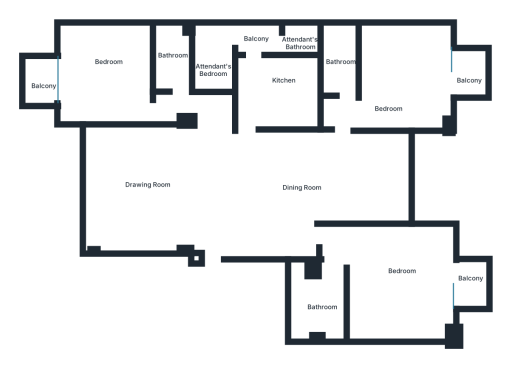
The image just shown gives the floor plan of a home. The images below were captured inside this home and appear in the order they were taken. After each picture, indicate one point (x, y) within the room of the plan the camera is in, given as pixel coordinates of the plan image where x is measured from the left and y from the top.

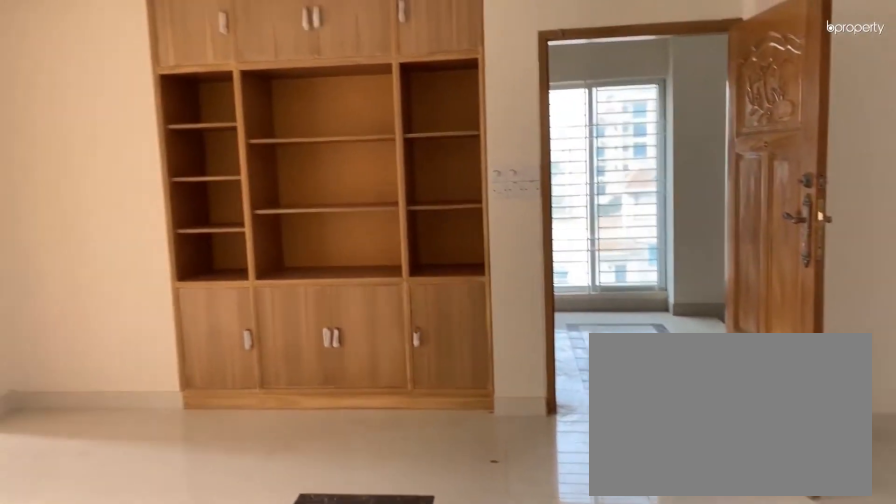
(186, 189)
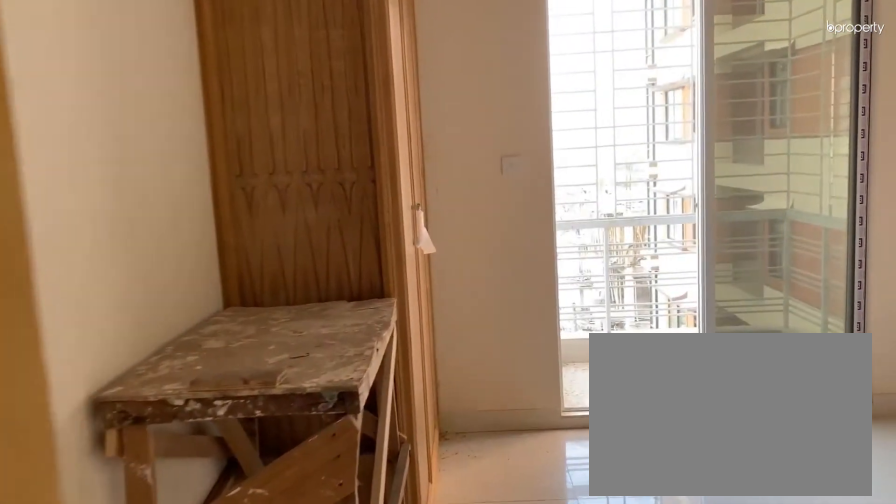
(109, 75)
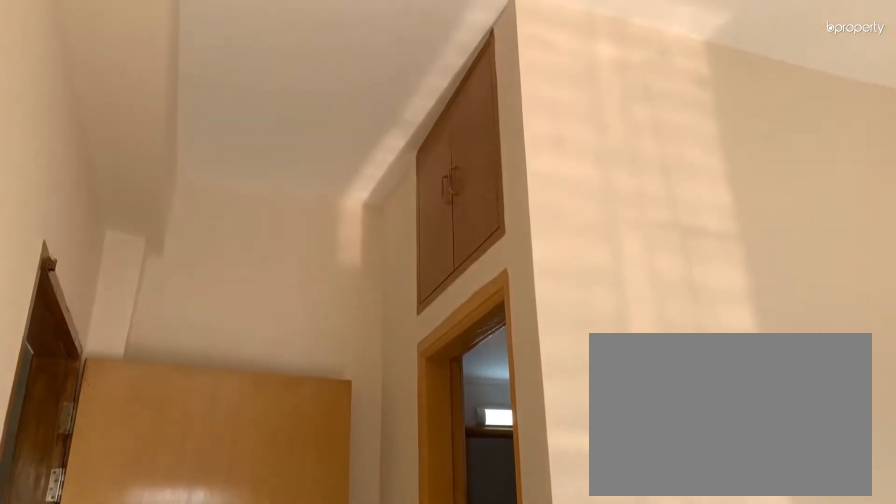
(405, 79)
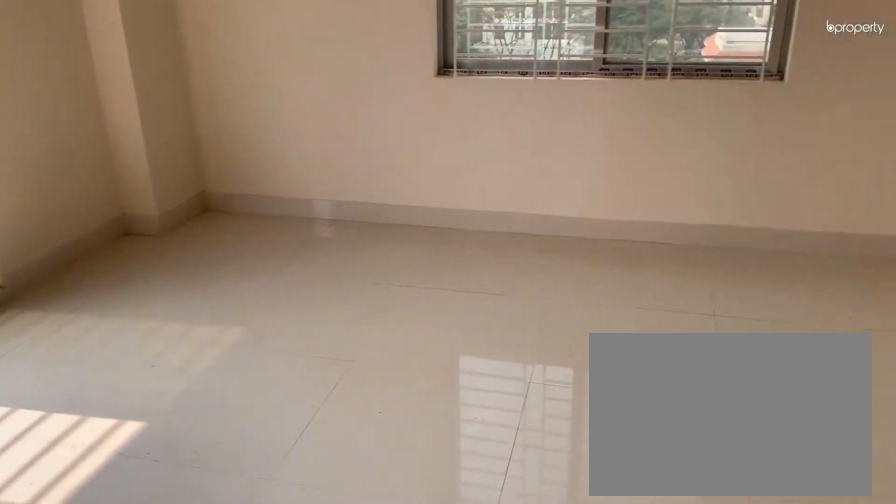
(397, 291)
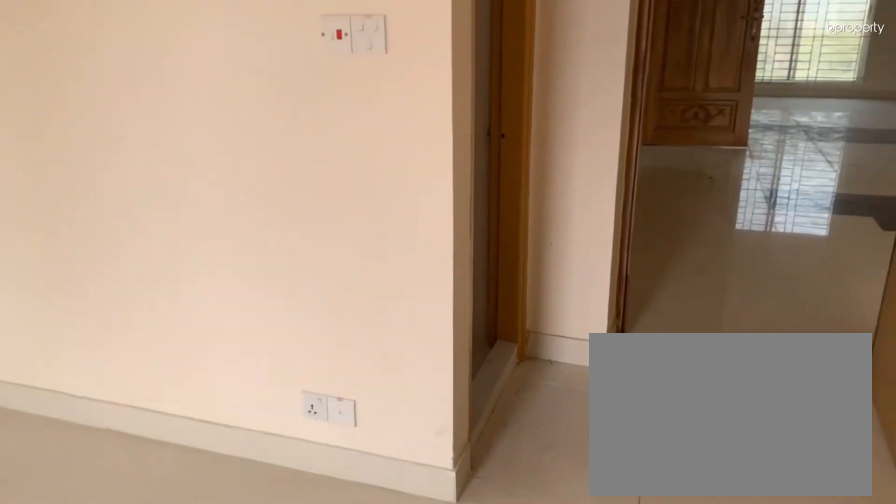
(397, 291)
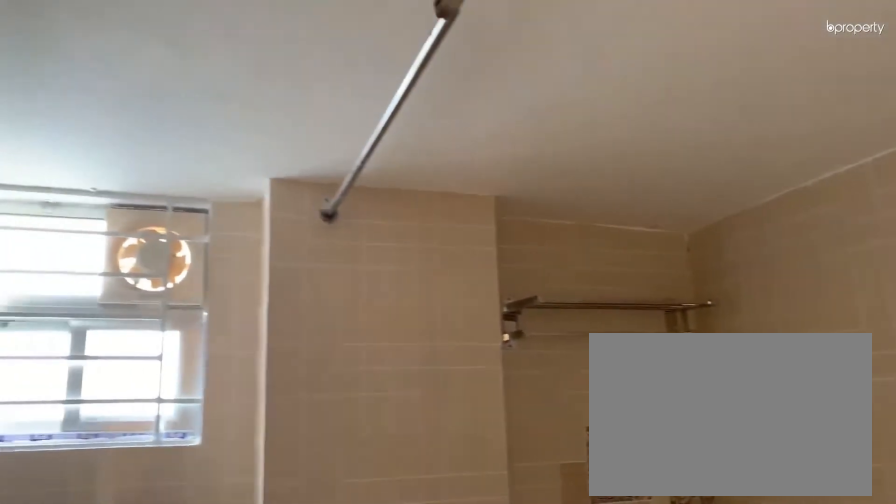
(325, 298)
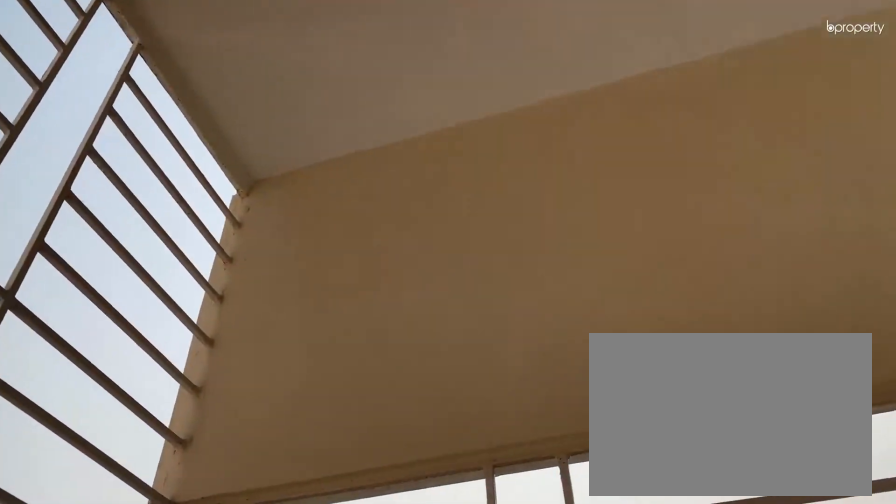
(470, 283)
